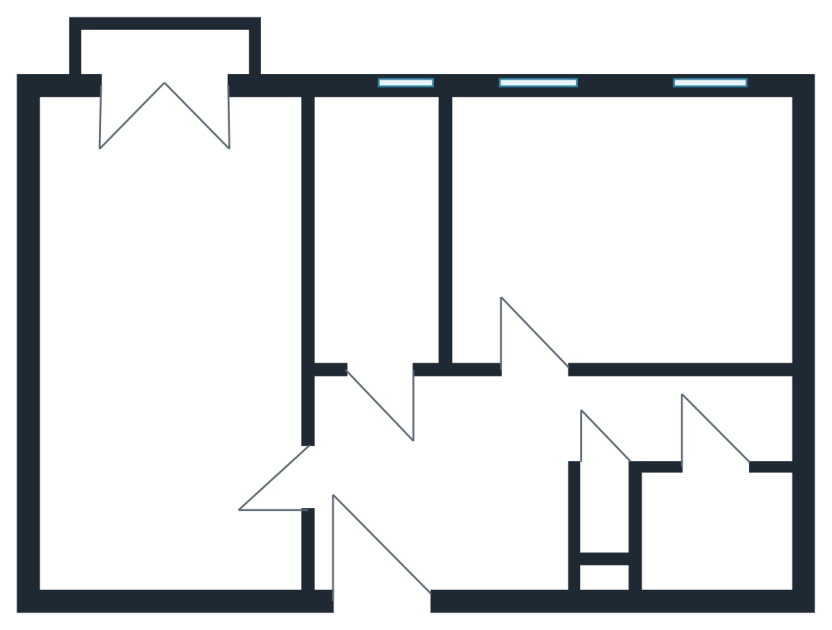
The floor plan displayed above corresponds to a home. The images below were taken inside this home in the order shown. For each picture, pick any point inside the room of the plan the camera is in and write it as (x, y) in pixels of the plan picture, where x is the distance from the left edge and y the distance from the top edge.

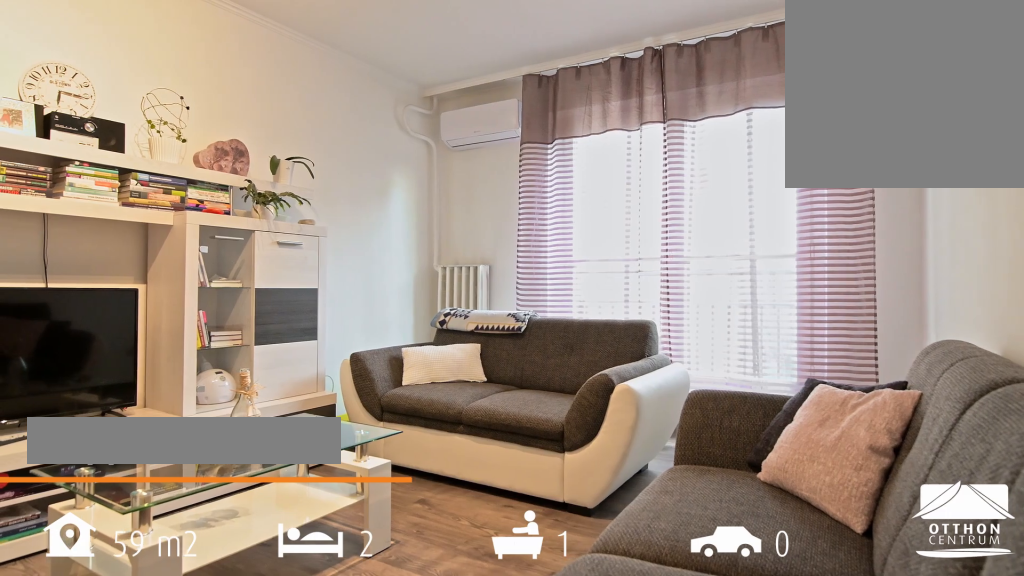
(174, 348)
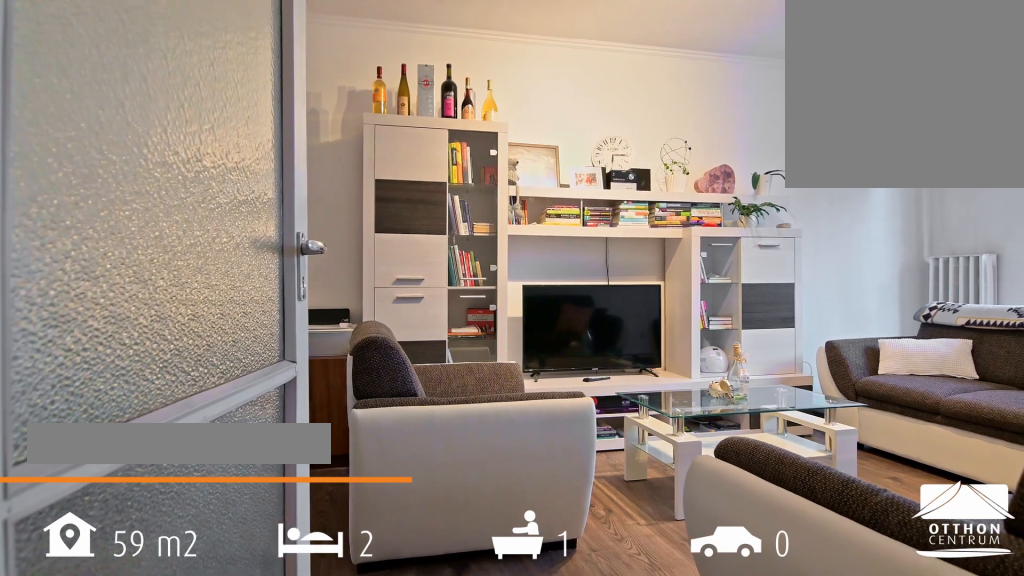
(174, 347)
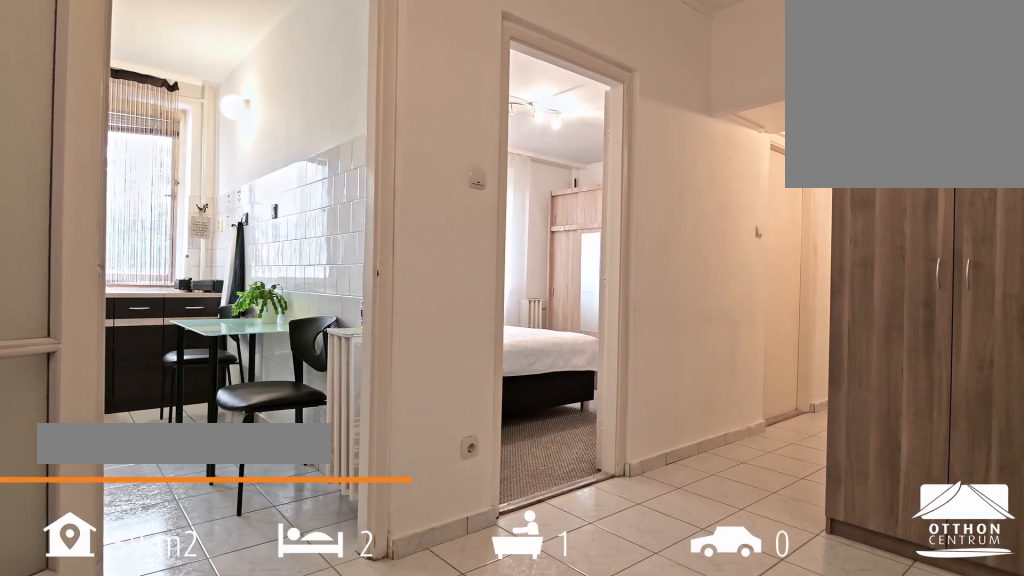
(443, 496)
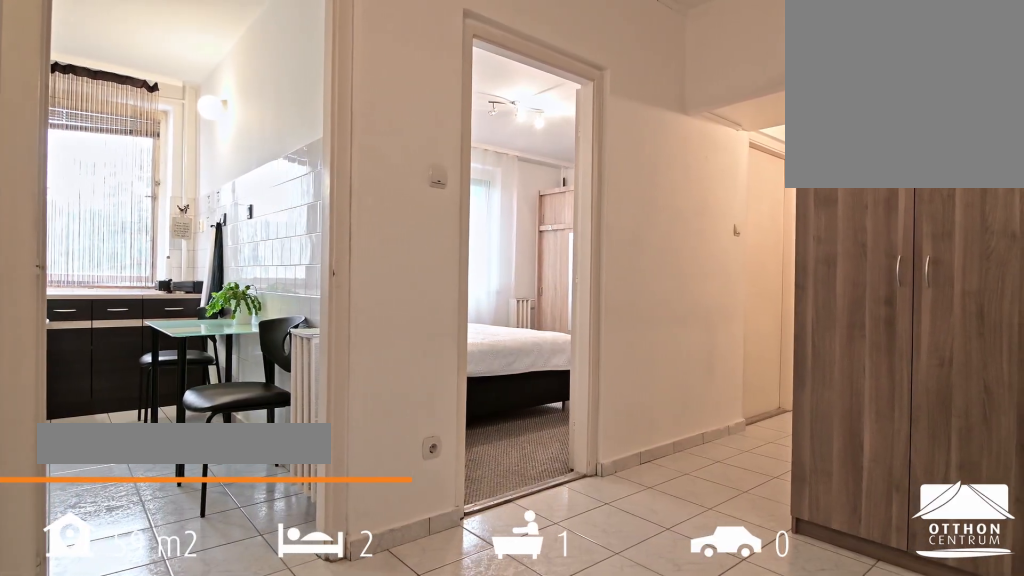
(443, 496)
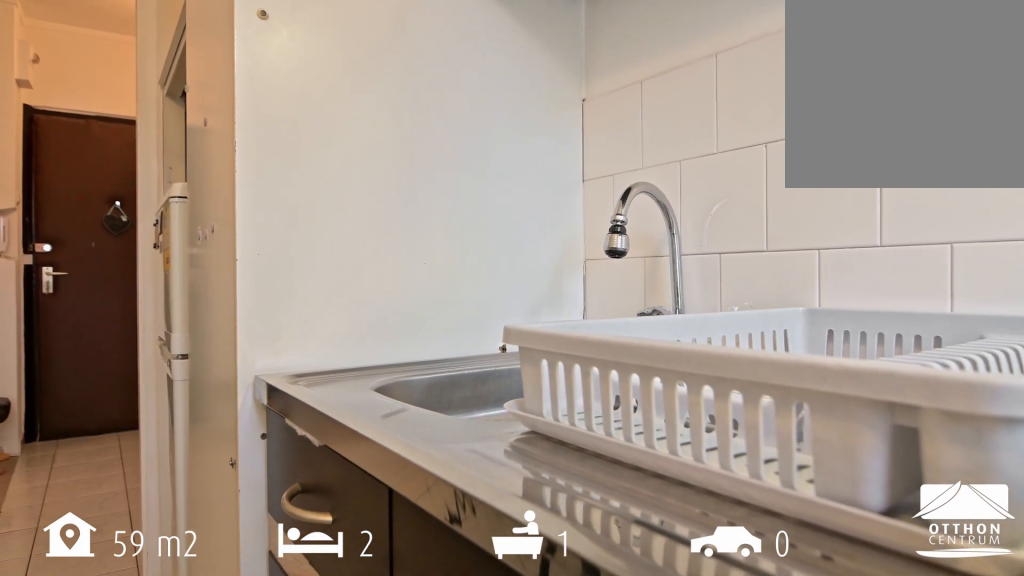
(386, 250)
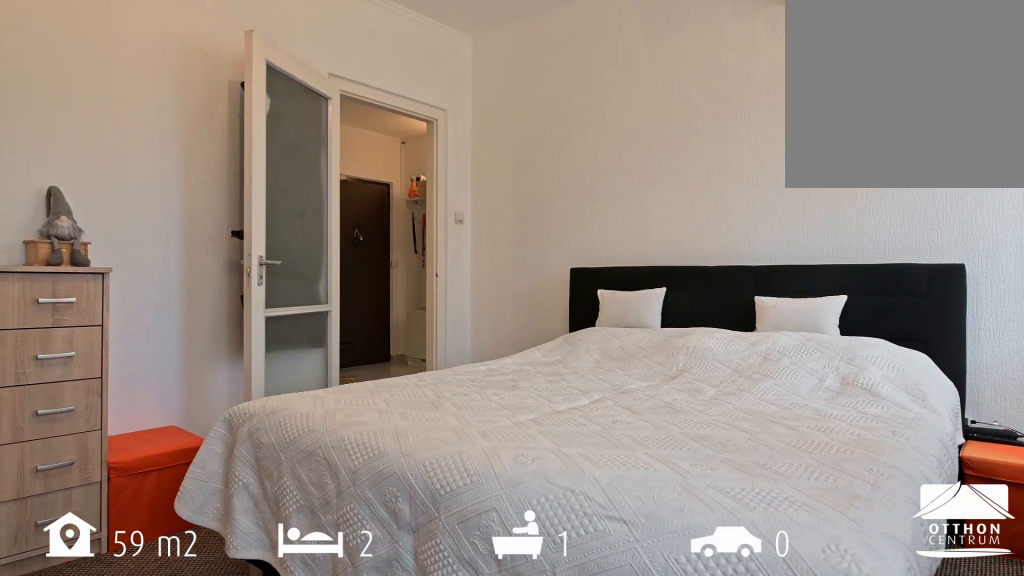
(627, 233)
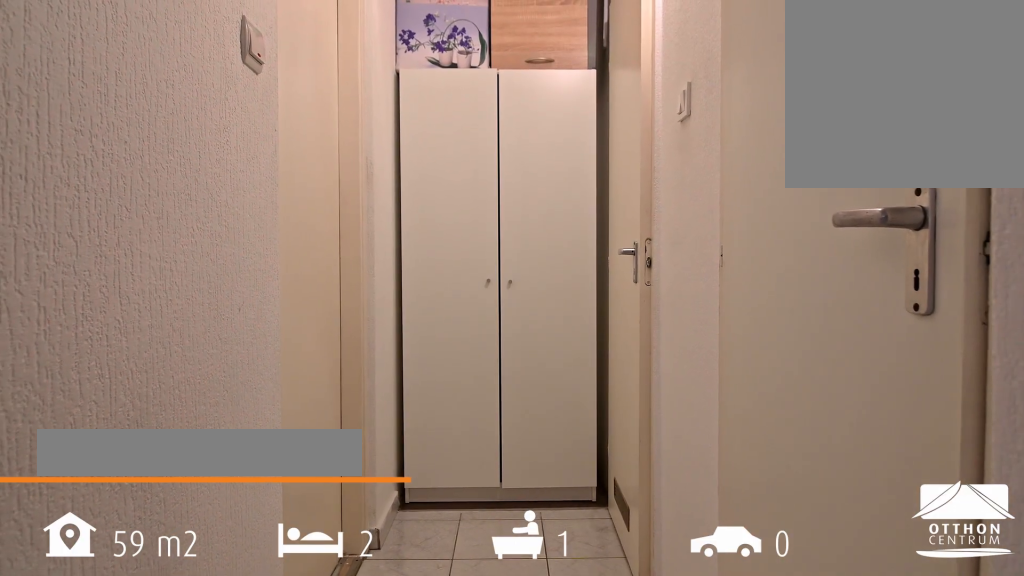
(649, 409)
